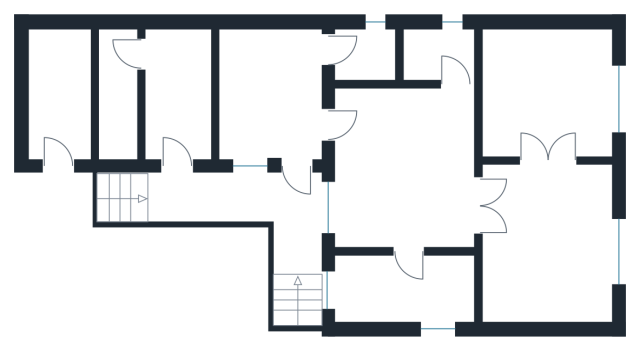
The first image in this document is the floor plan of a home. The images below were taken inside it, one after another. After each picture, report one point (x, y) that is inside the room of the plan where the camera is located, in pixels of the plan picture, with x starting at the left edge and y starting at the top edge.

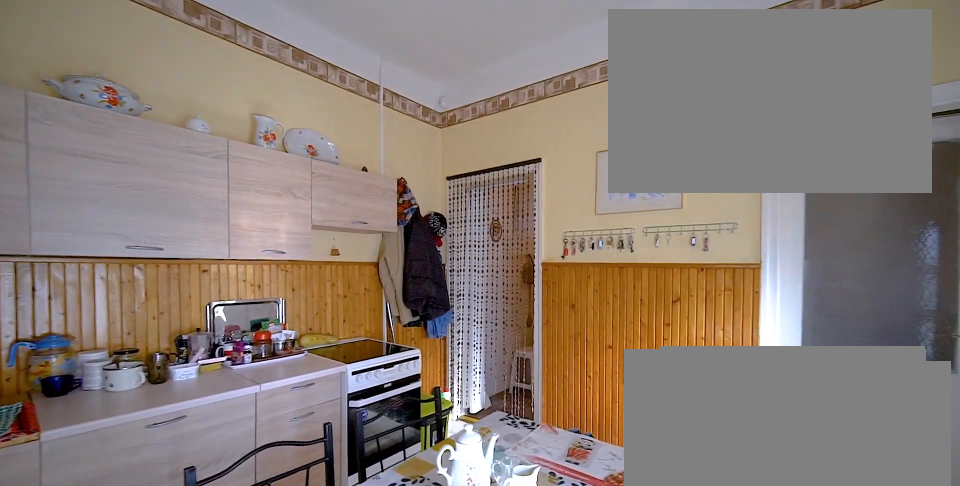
(272, 97)
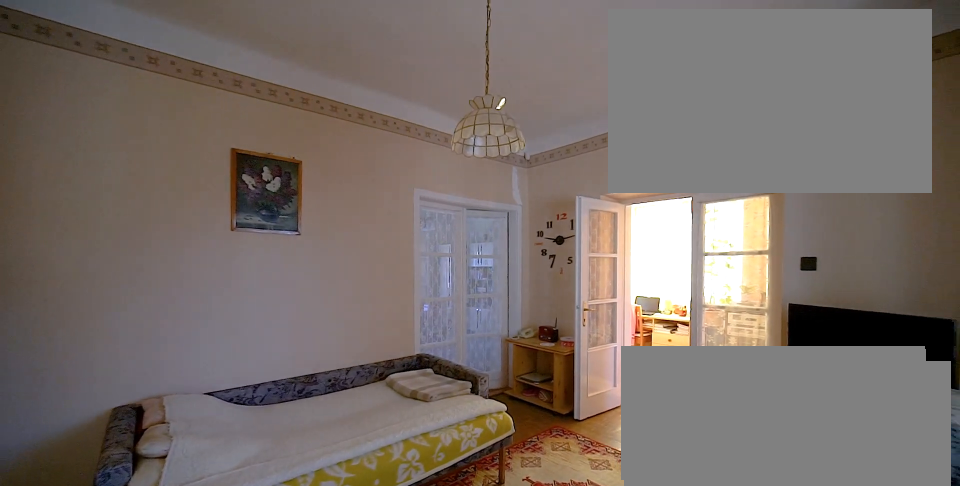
(406, 177)
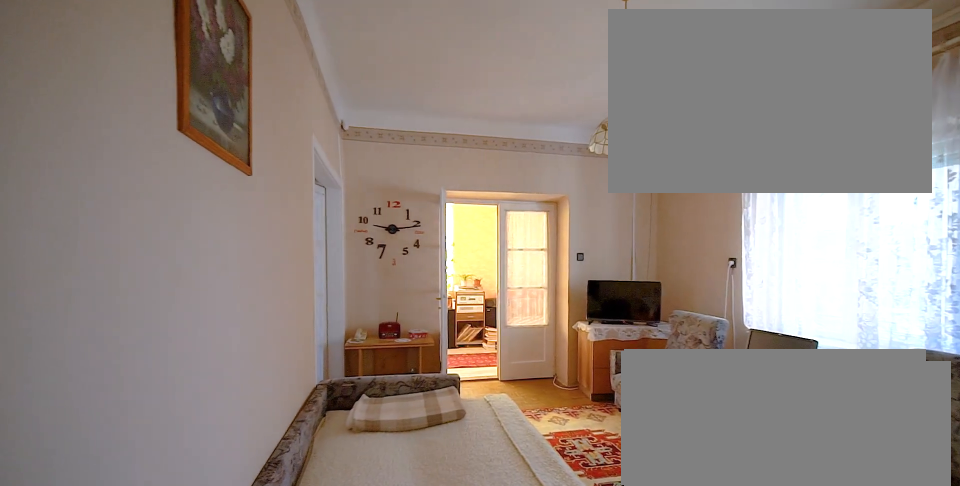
(407, 177)
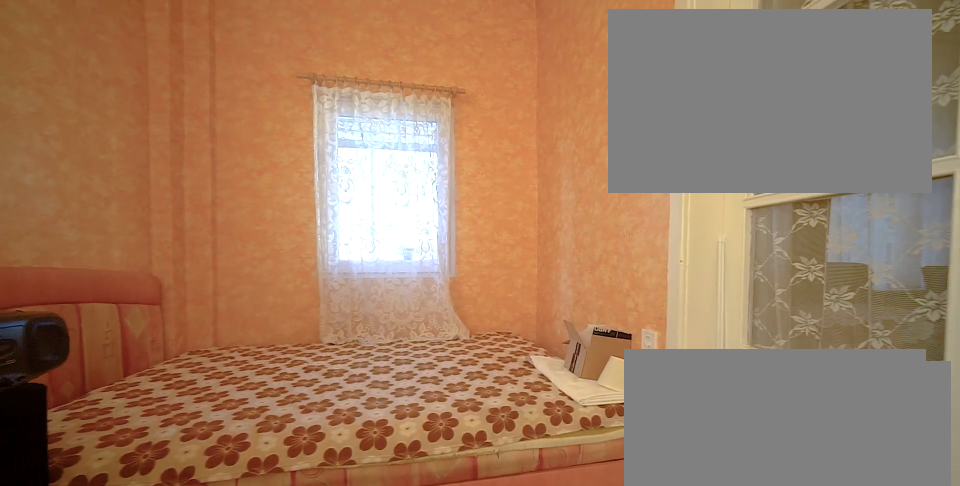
(406, 294)
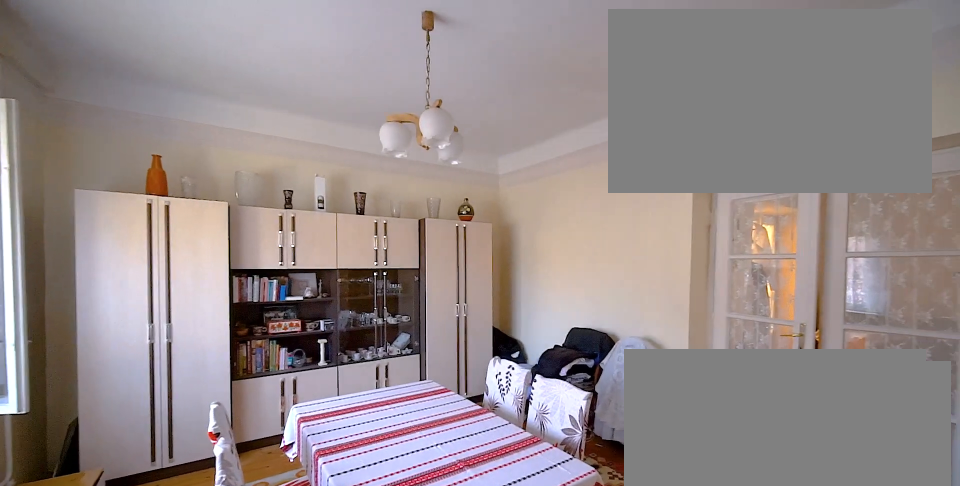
(549, 247)
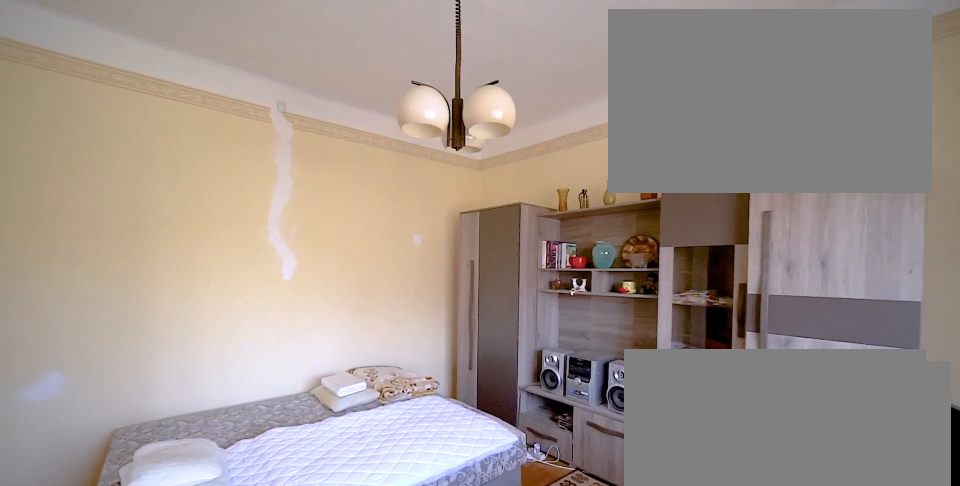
(549, 95)
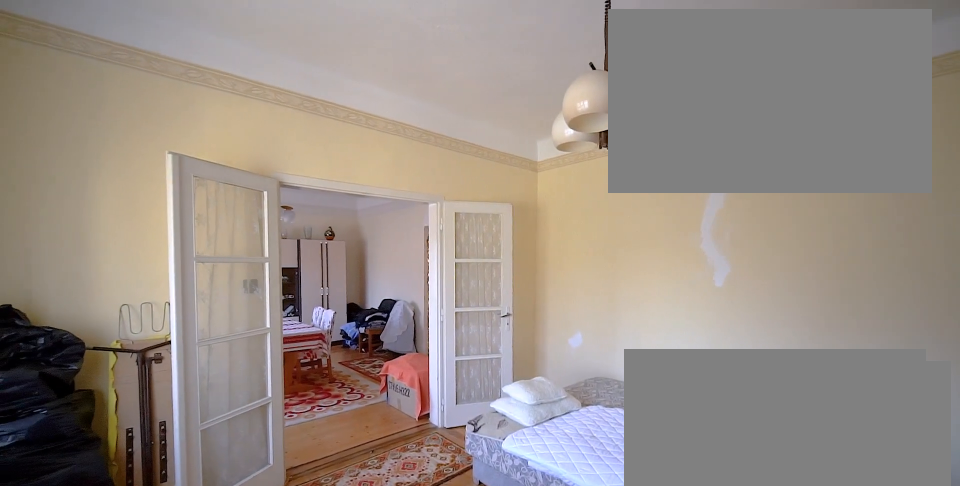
(549, 95)
